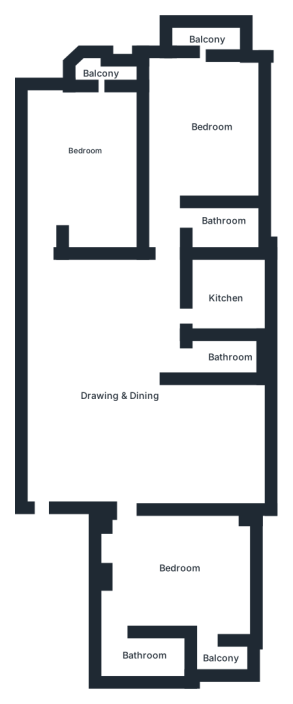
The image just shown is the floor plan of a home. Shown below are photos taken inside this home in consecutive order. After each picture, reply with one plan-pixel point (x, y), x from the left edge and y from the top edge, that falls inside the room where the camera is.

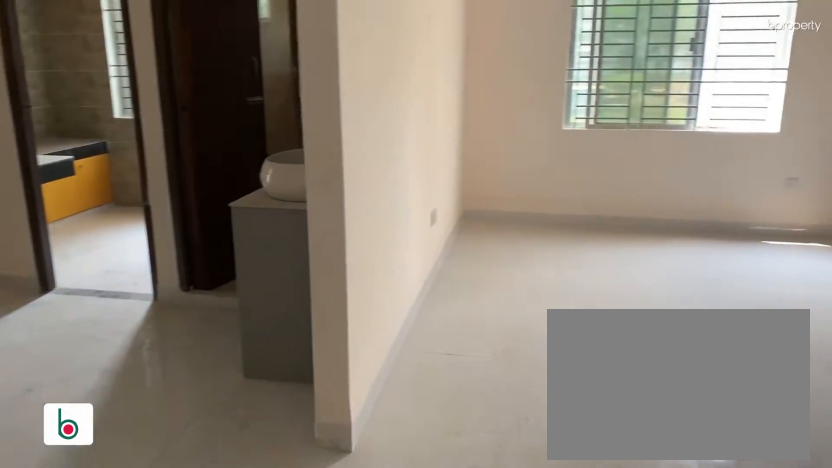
(126, 425)
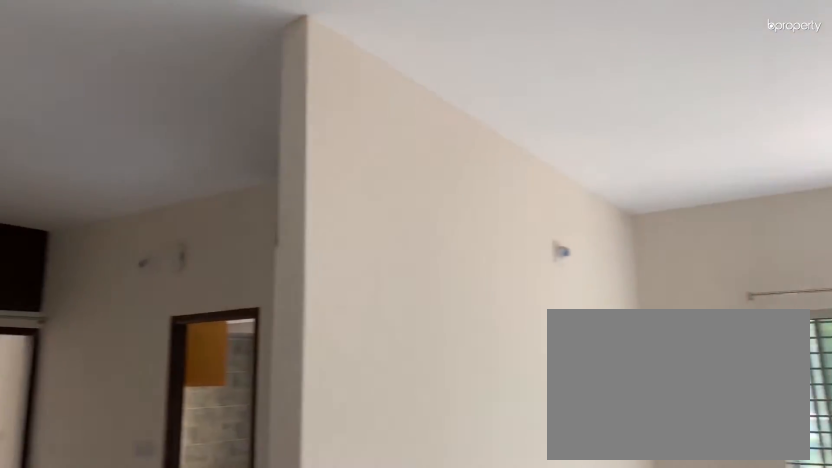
(126, 425)
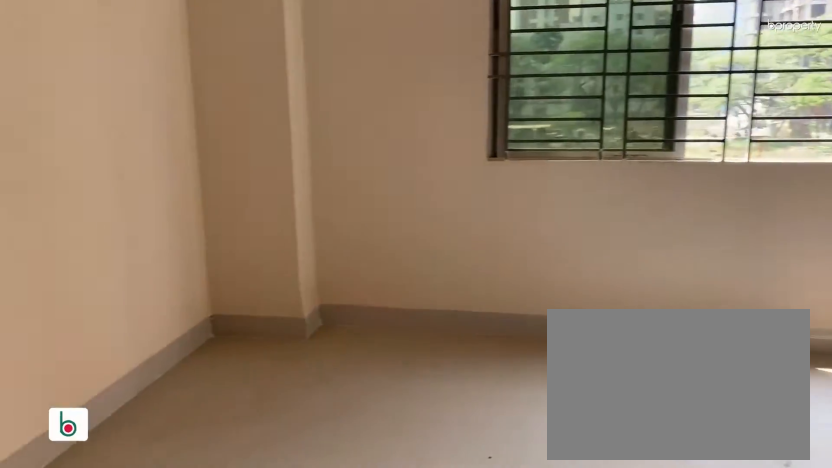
(176, 584)
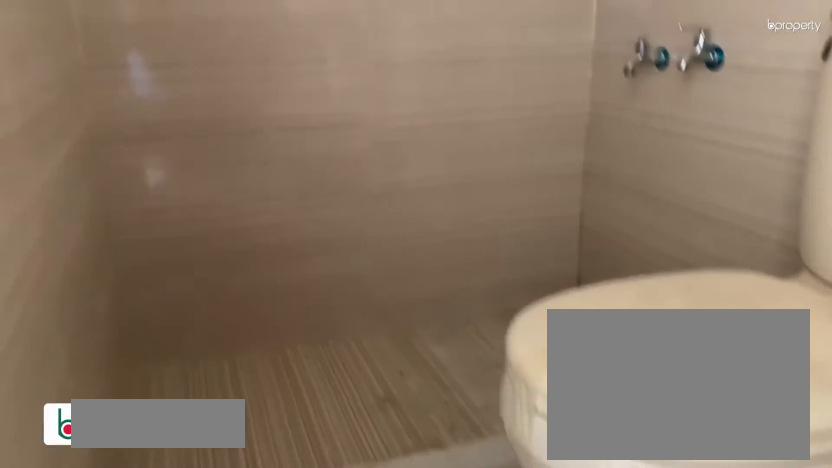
(141, 653)
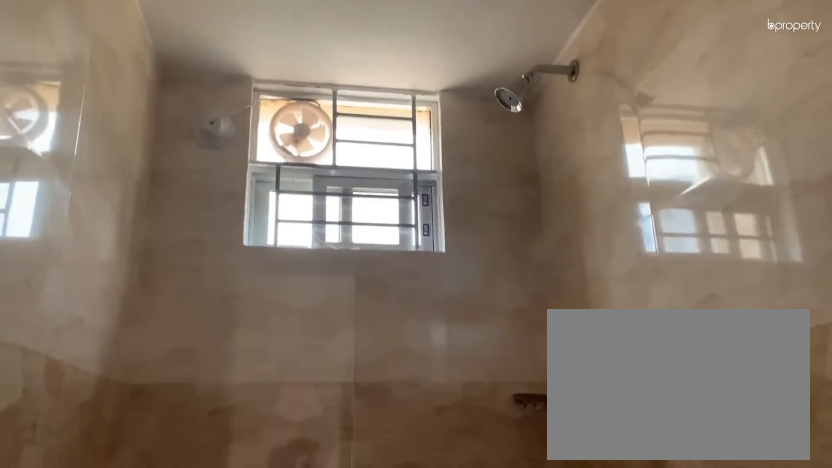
(225, 358)
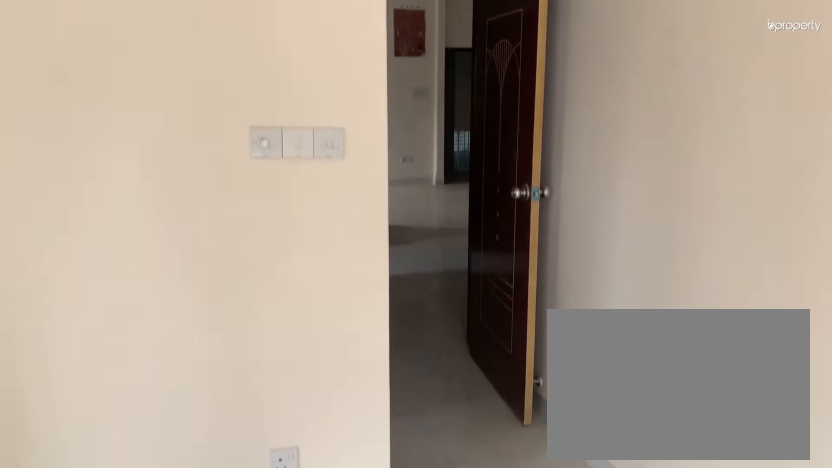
(203, 111)
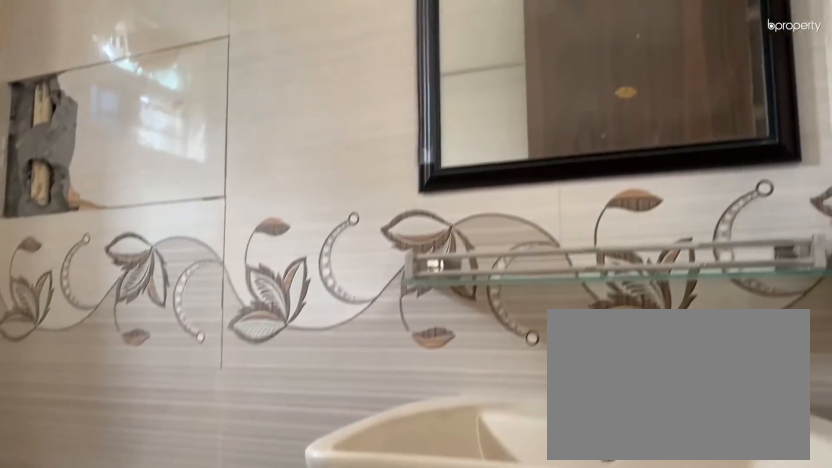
(221, 227)
